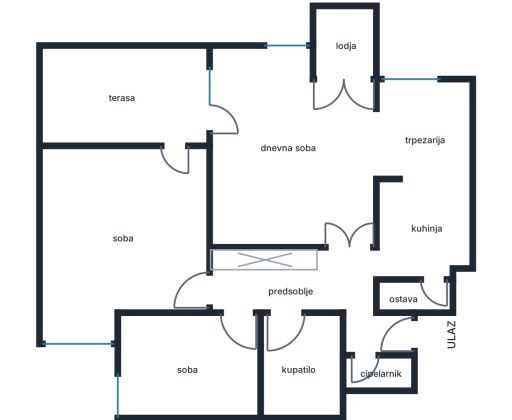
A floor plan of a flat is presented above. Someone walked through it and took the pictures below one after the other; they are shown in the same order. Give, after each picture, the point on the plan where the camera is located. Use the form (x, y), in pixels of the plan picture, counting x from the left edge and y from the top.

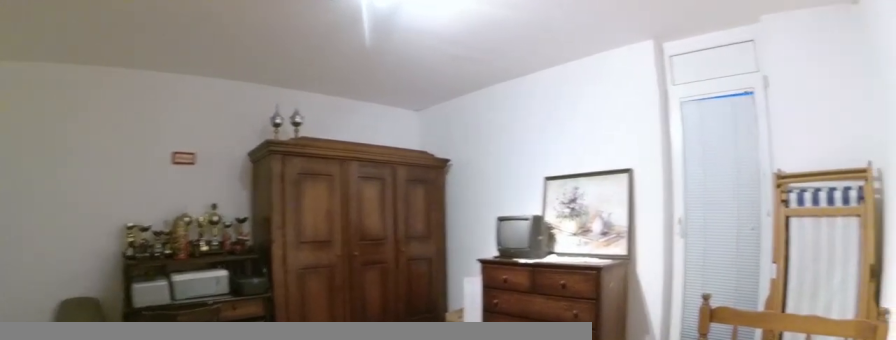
(205, 282)
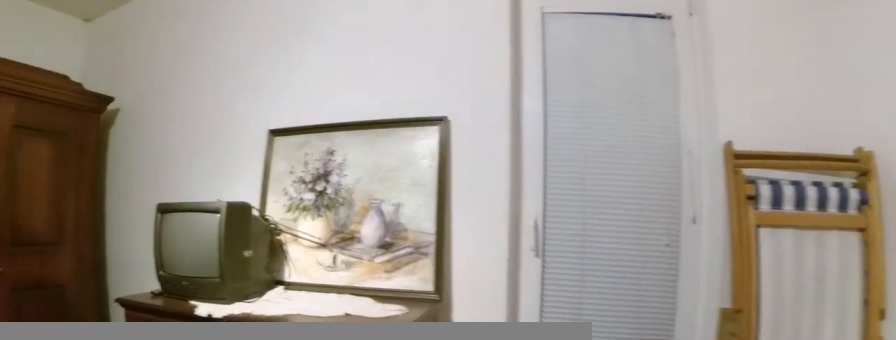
(182, 207)
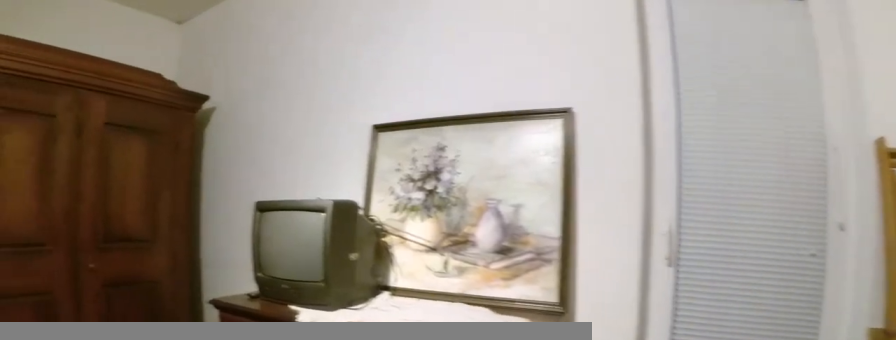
(182, 203)
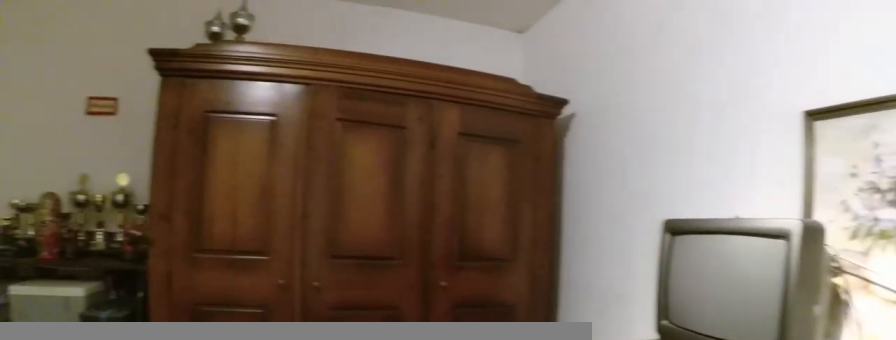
(193, 196)
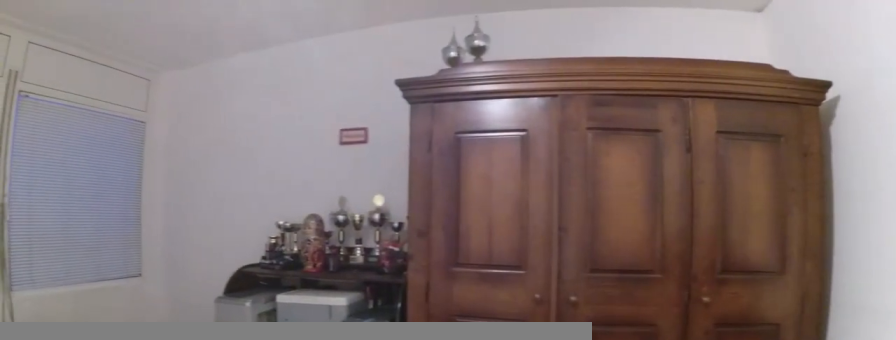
(195, 184)
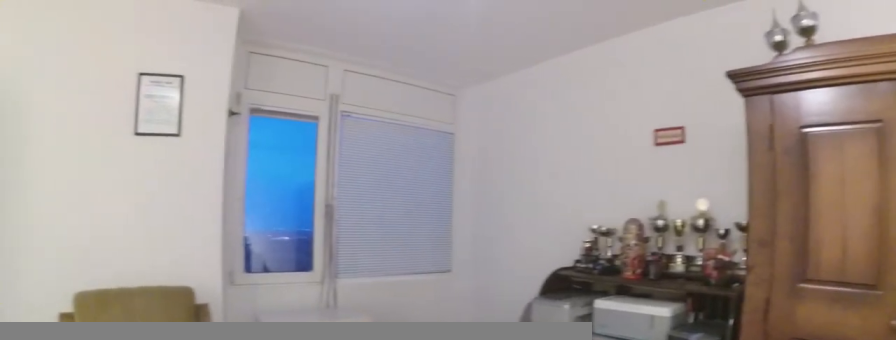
(187, 175)
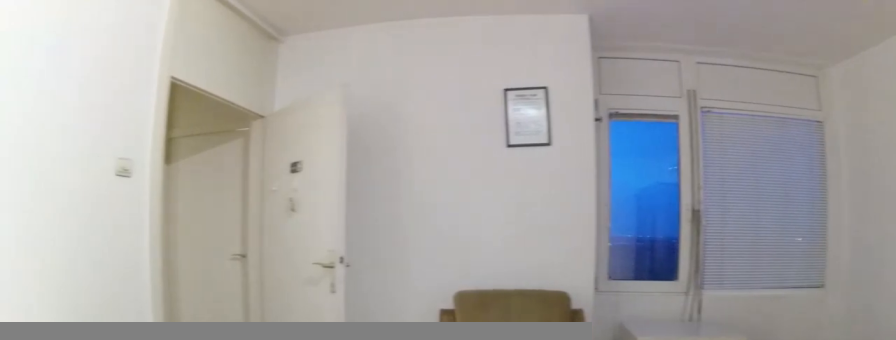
(182, 173)
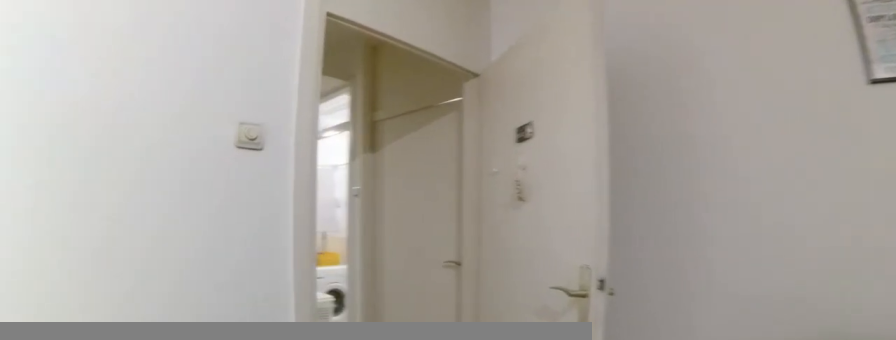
(171, 231)
